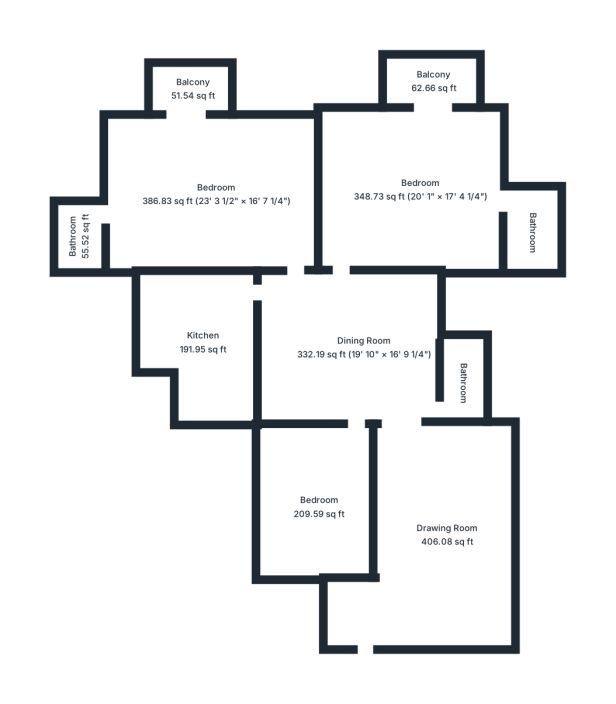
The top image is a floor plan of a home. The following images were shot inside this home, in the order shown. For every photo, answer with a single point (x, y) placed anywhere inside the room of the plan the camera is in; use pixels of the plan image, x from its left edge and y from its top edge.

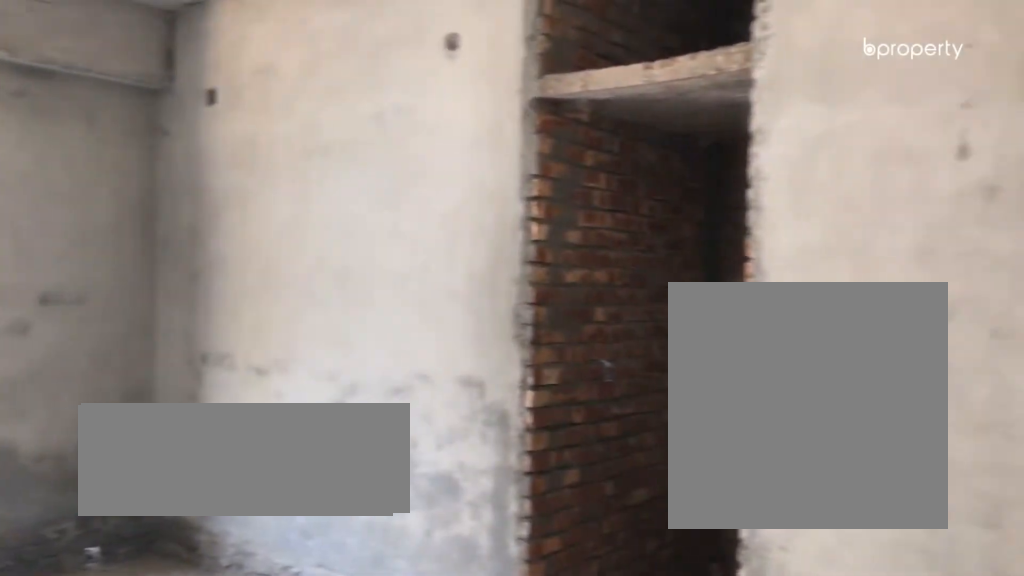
(426, 192)
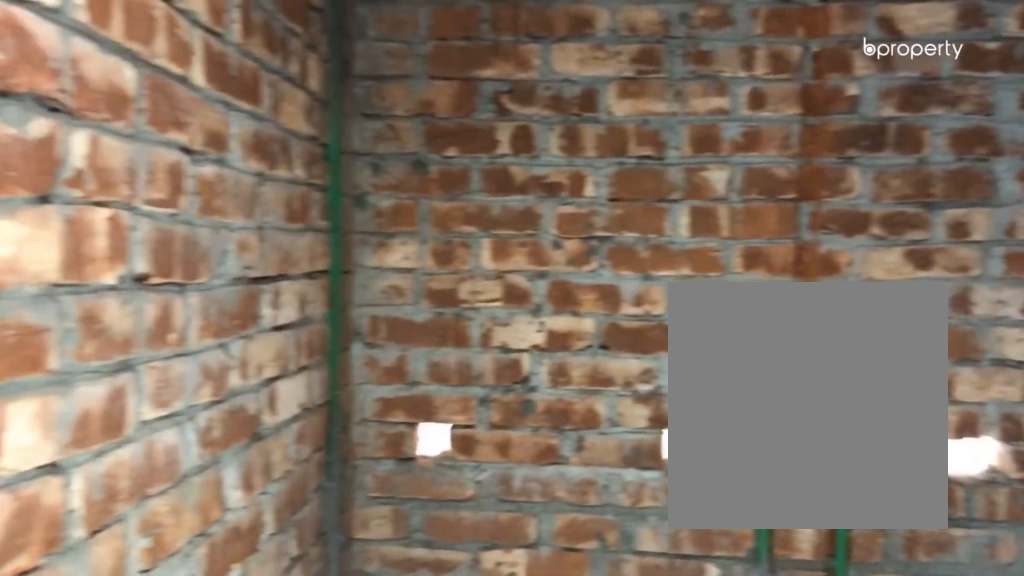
(530, 230)
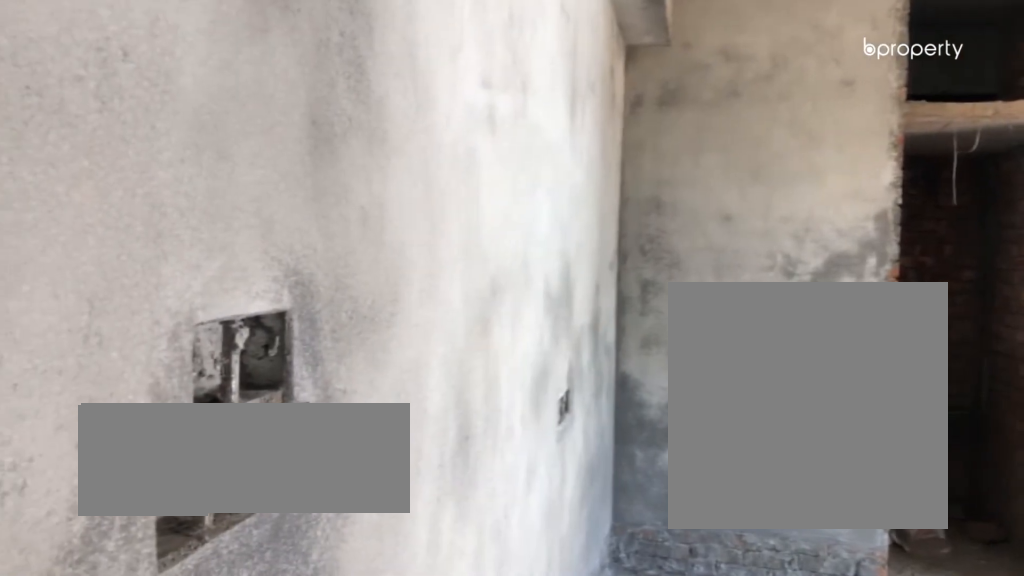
(217, 197)
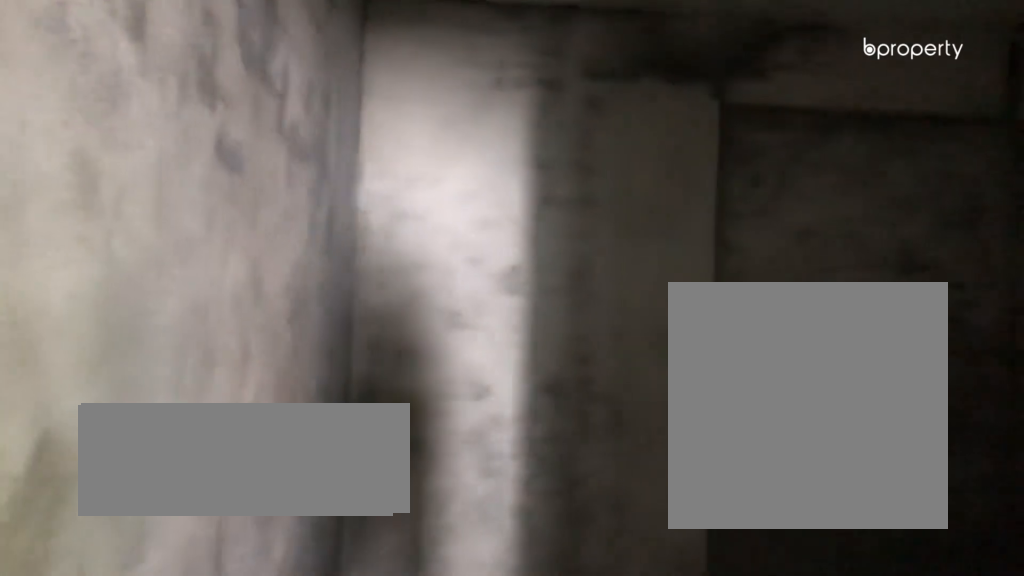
(321, 509)
